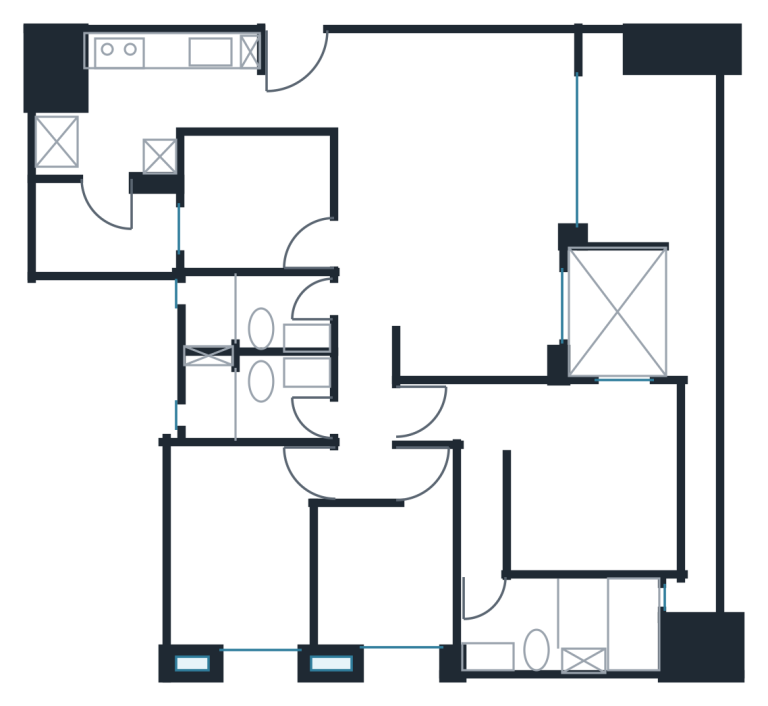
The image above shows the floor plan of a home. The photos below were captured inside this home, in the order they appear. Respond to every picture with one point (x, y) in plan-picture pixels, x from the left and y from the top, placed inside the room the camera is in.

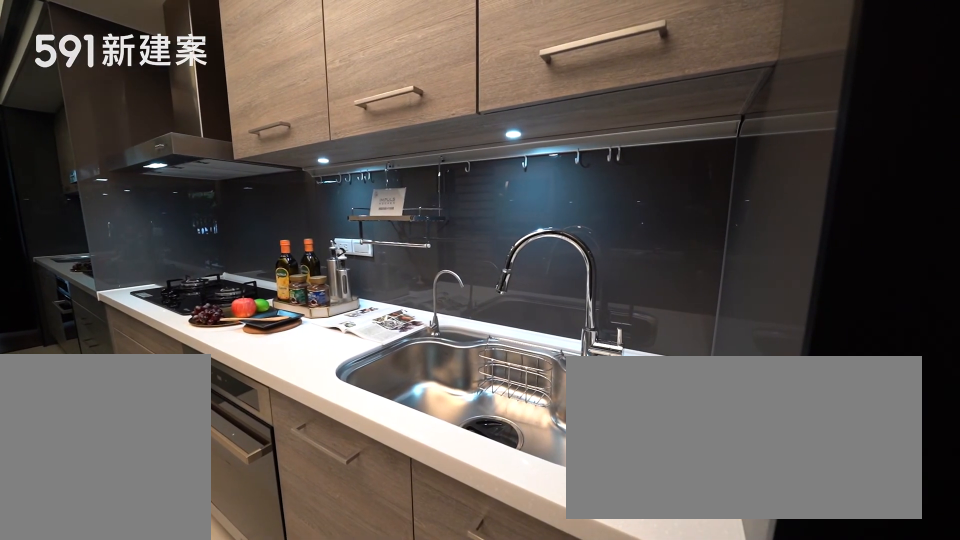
(166, 81)
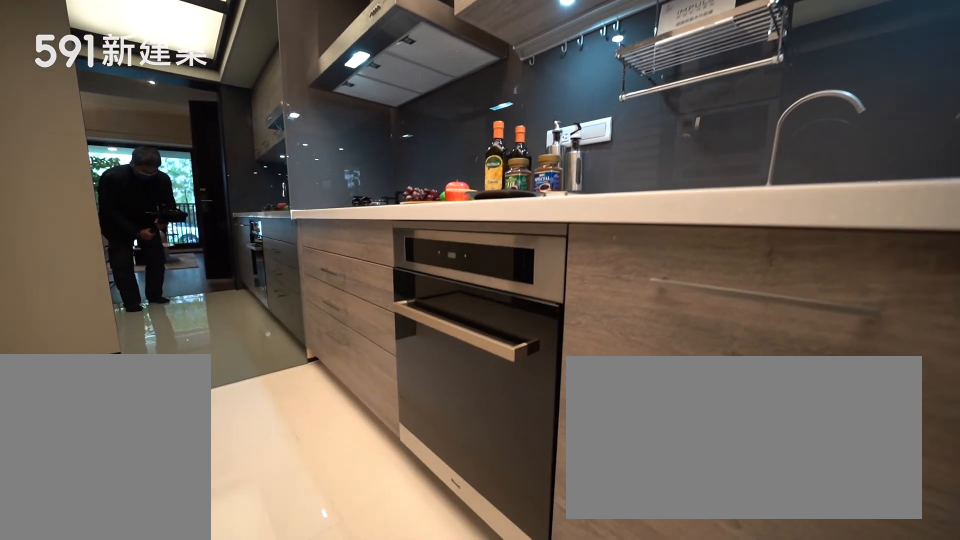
(166, 81)
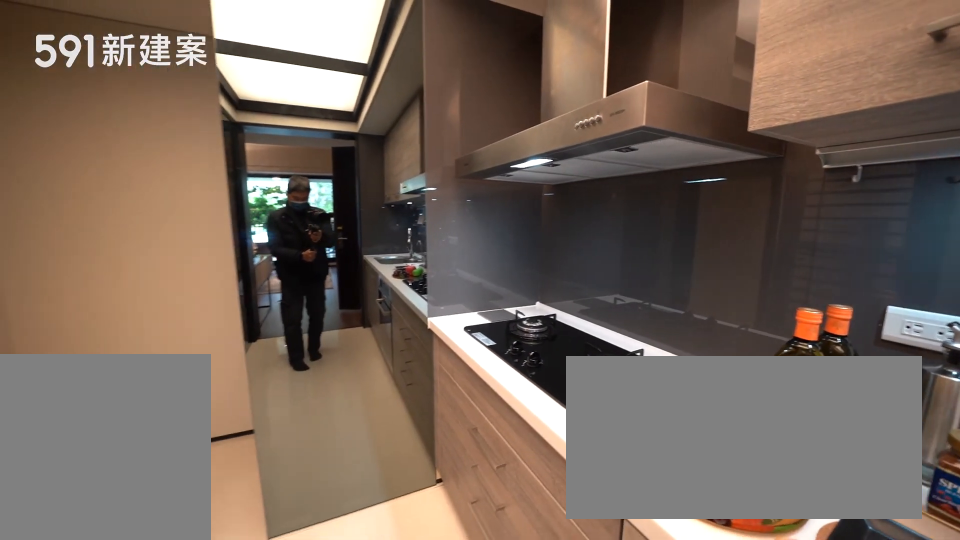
(166, 81)
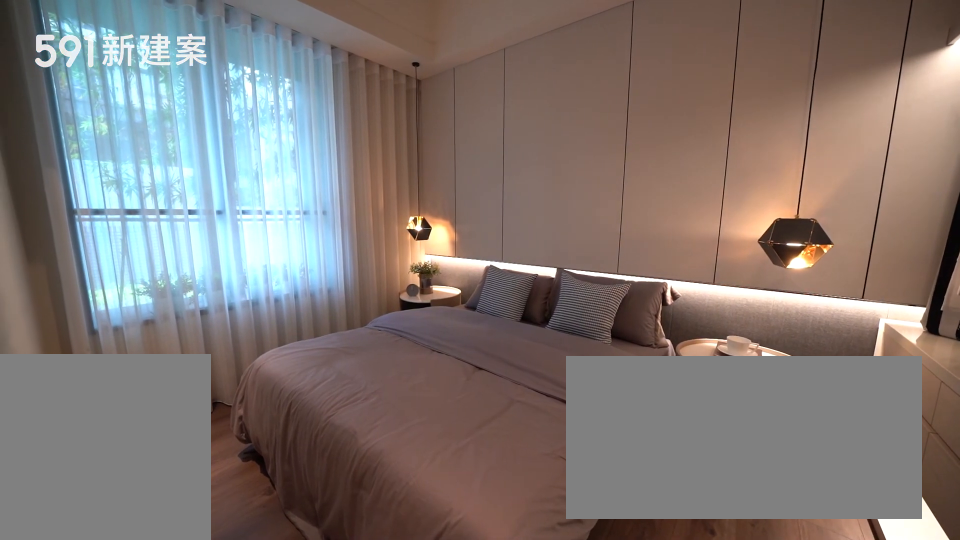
(237, 549)
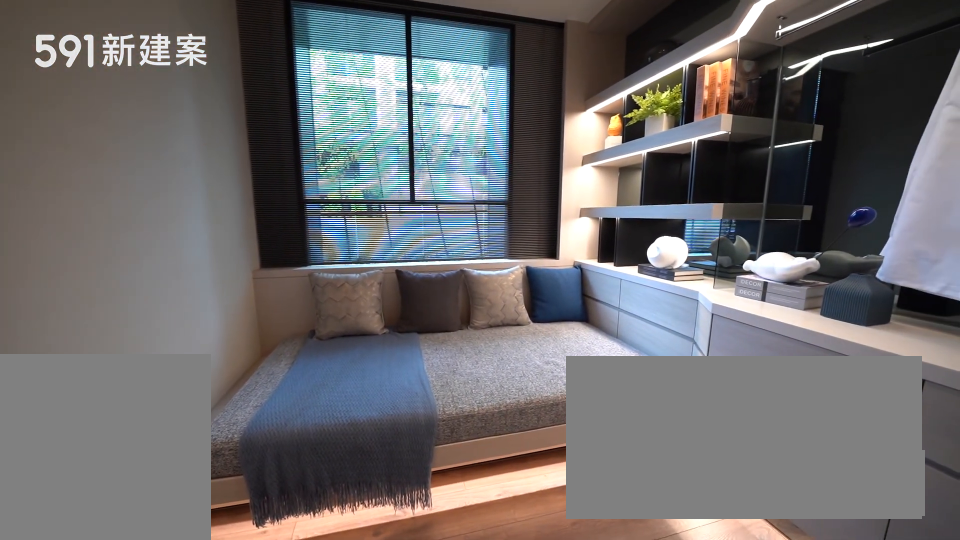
(389, 577)
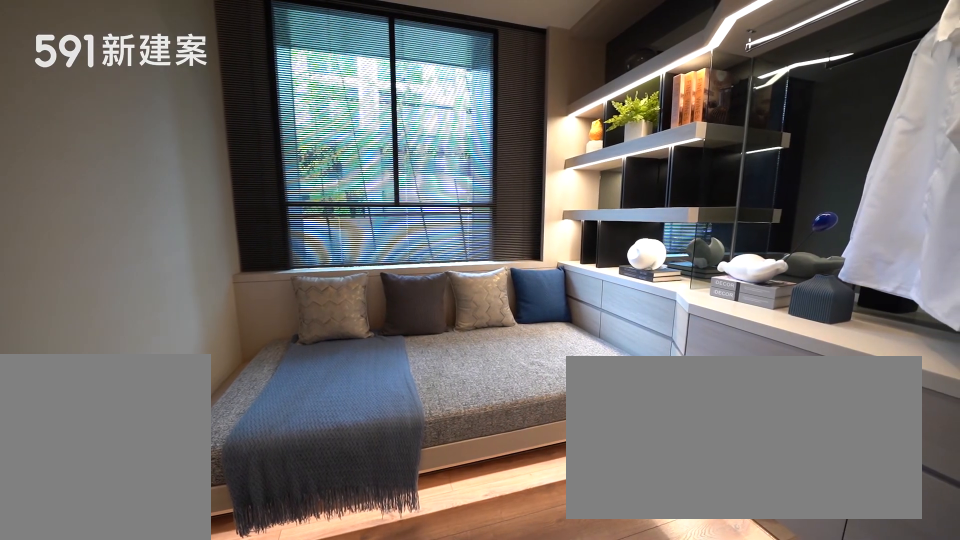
(389, 577)
